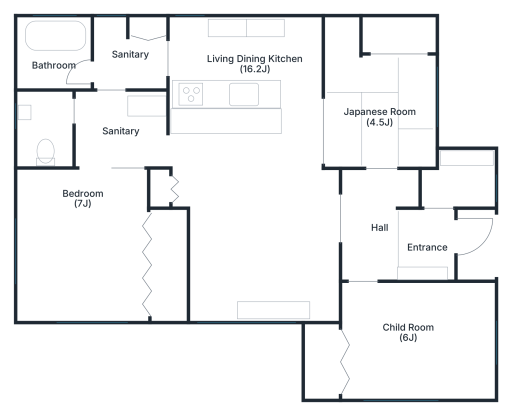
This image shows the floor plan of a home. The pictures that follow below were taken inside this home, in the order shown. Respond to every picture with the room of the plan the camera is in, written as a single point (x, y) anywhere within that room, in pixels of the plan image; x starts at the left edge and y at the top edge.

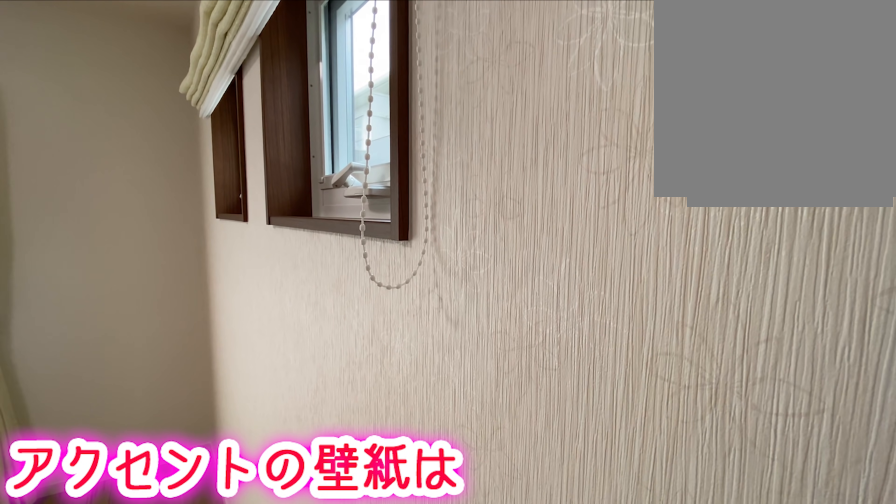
(83, 256)
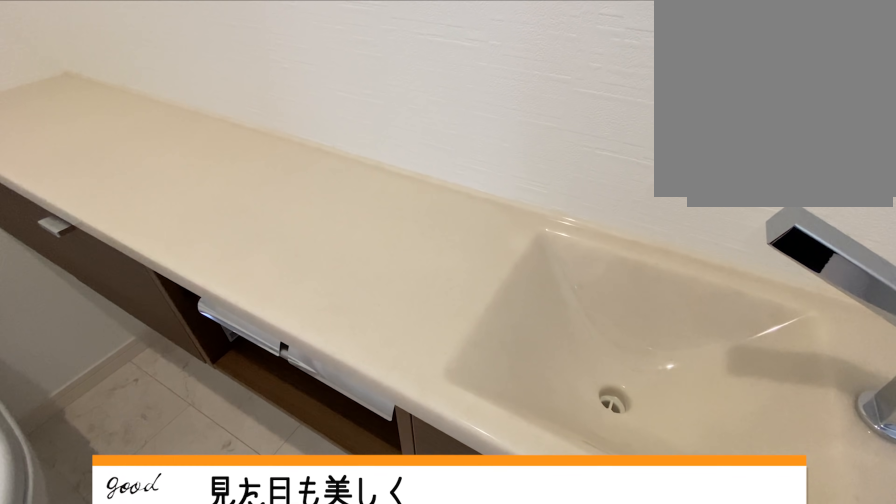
(48, 130)
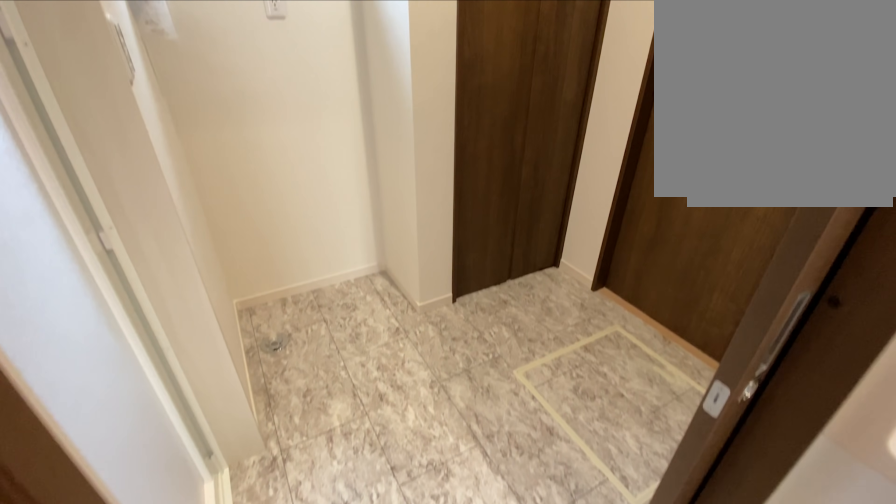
(127, 62)
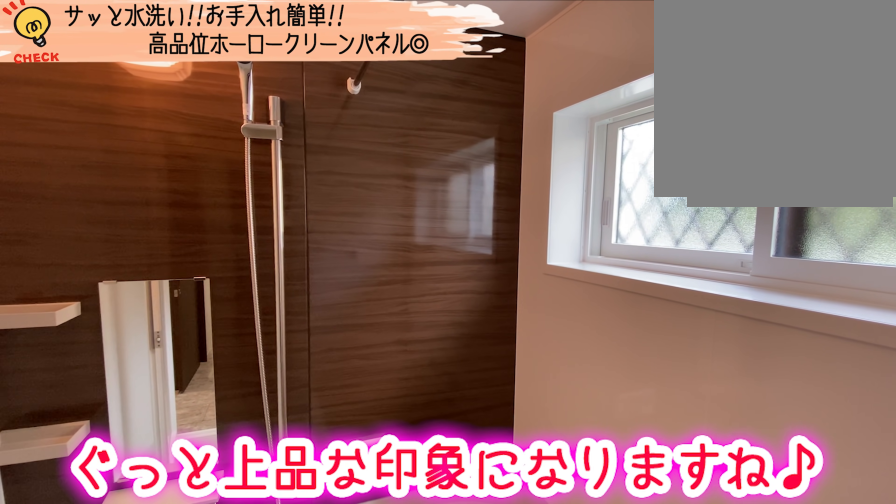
(55, 60)
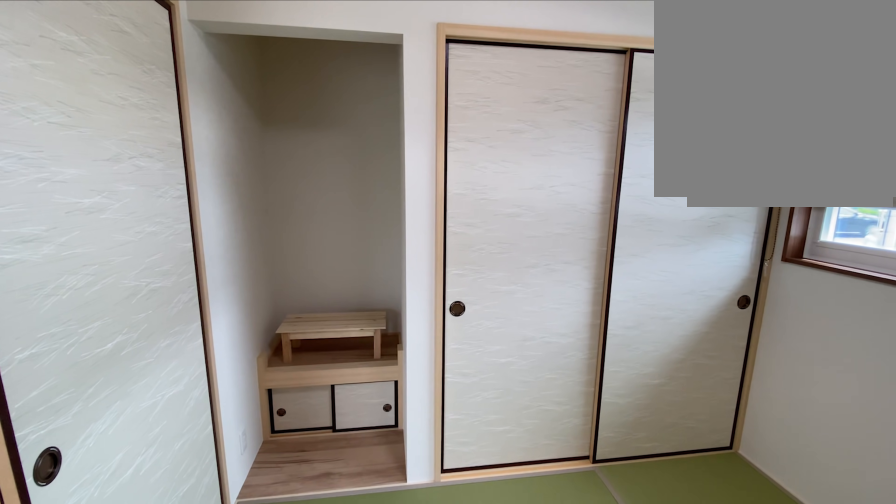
(379, 85)
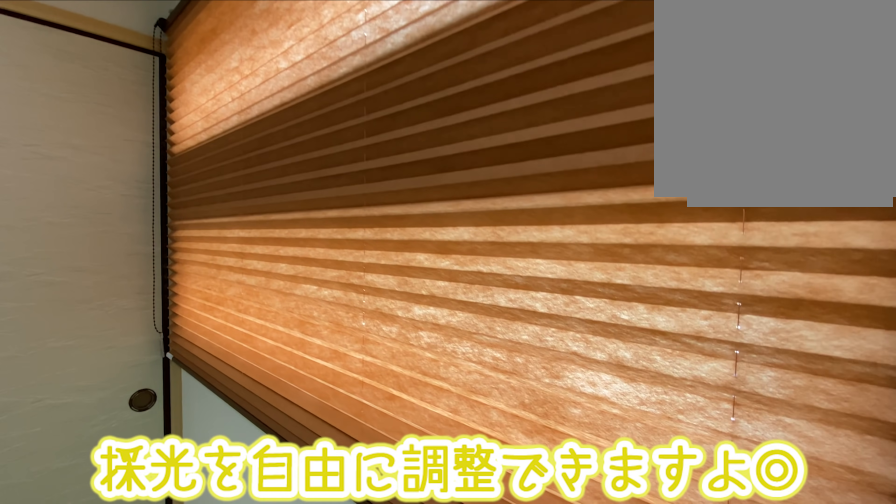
(379, 85)
